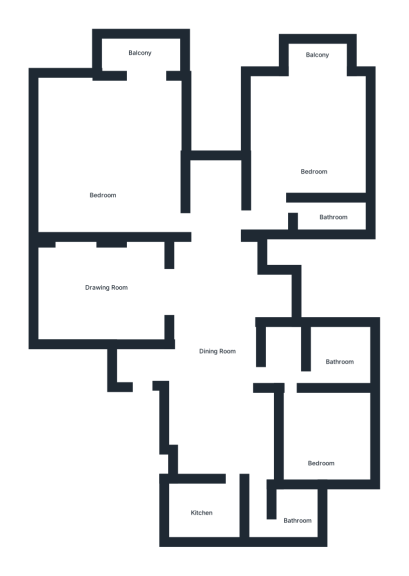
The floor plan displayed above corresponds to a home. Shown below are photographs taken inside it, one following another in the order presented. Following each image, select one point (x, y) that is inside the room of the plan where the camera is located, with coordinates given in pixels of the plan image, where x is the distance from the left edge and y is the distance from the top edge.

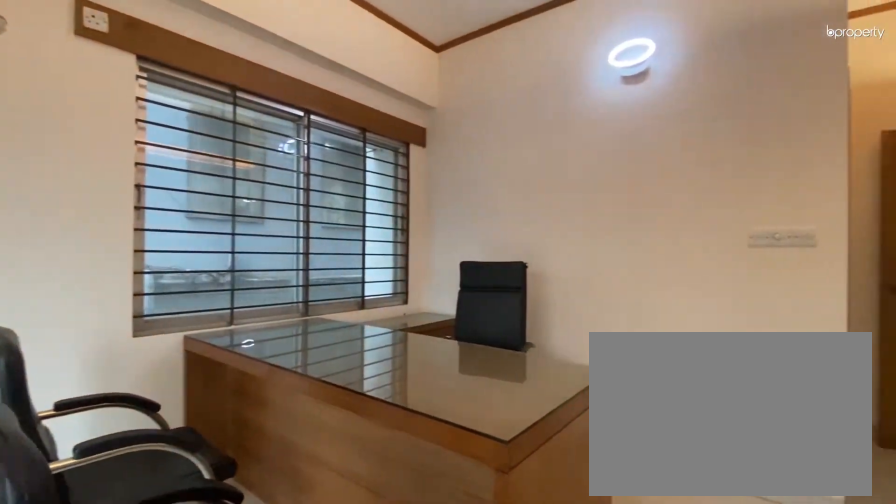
(310, 144)
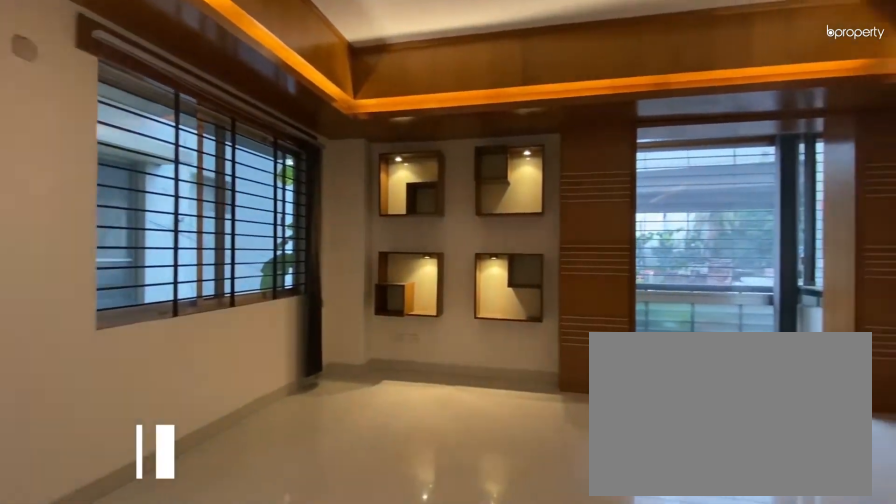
(106, 167)
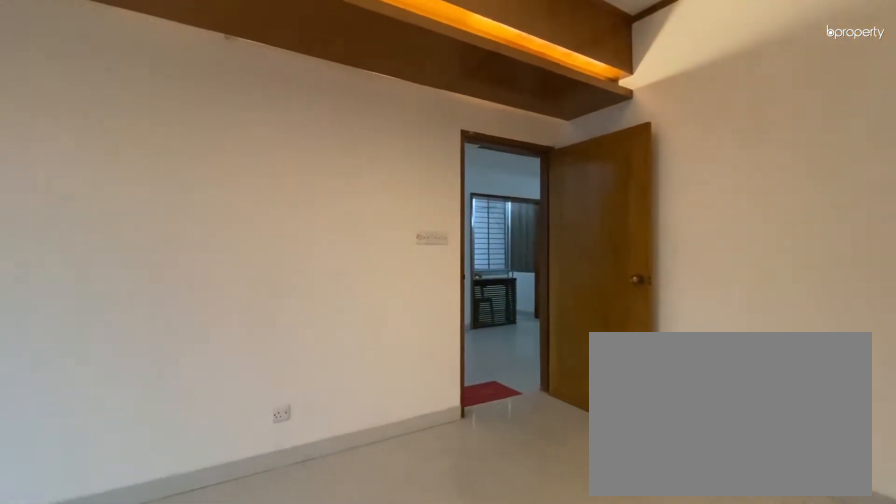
(106, 167)
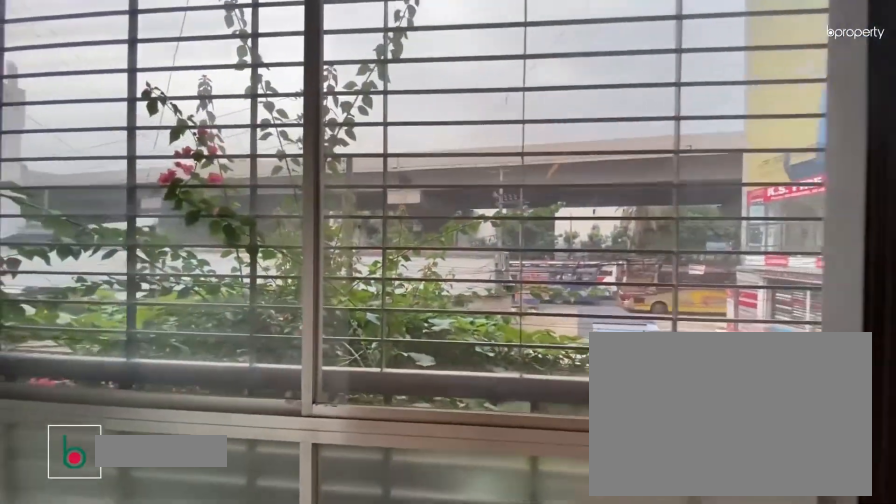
(145, 53)
